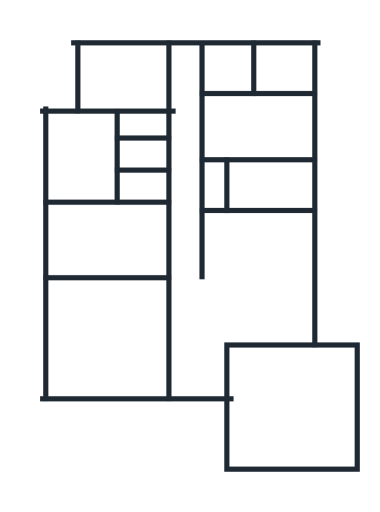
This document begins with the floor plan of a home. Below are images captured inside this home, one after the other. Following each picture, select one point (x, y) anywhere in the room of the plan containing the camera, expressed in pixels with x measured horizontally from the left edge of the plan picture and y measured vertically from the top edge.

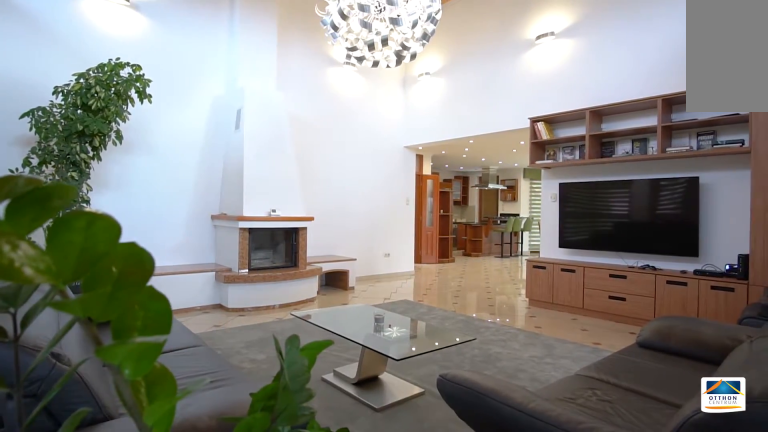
(110, 338)
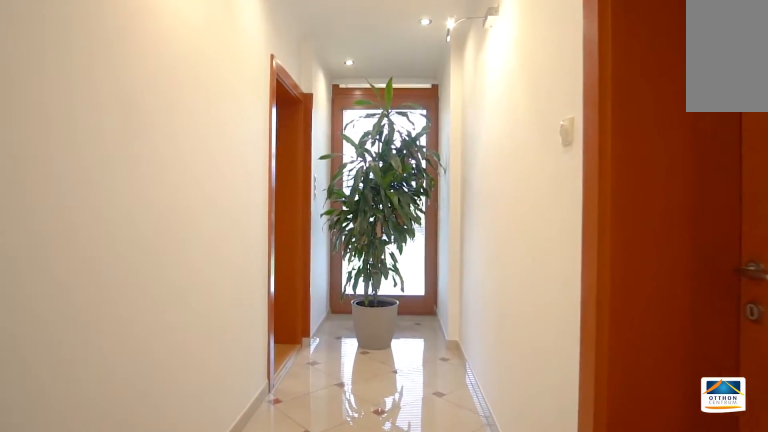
(189, 214)
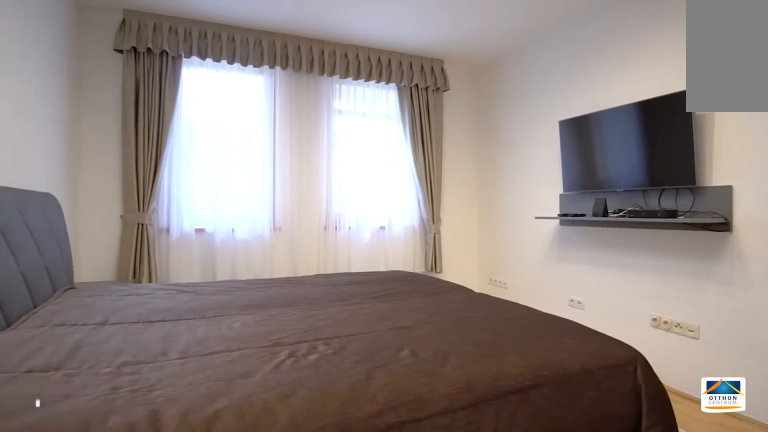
(108, 241)
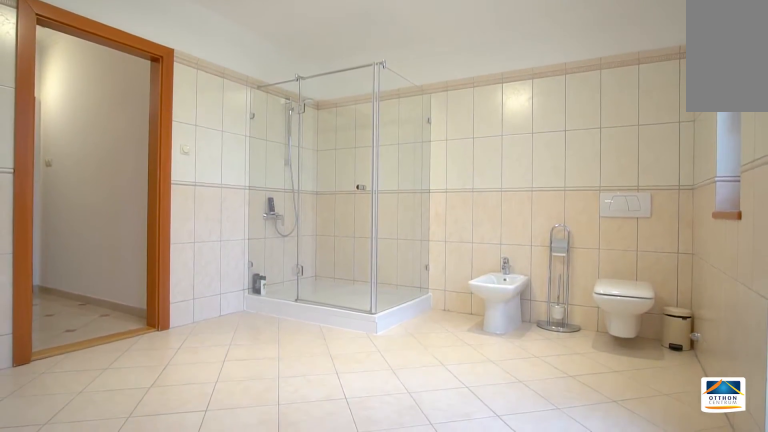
(83, 157)
